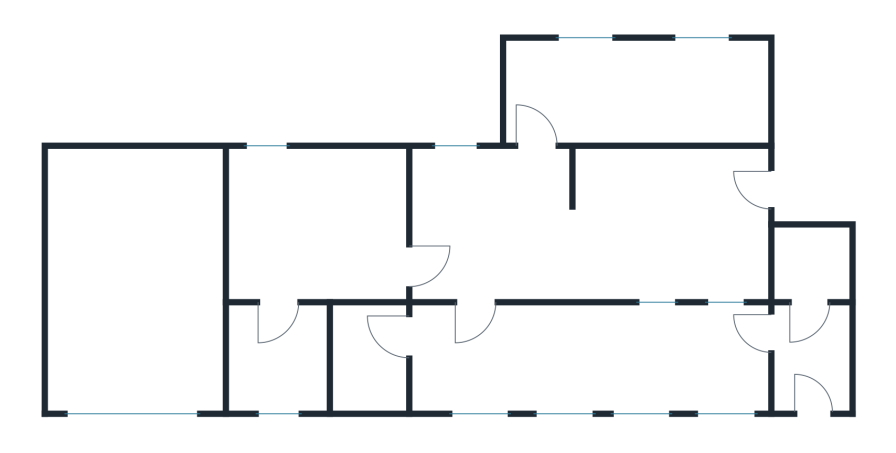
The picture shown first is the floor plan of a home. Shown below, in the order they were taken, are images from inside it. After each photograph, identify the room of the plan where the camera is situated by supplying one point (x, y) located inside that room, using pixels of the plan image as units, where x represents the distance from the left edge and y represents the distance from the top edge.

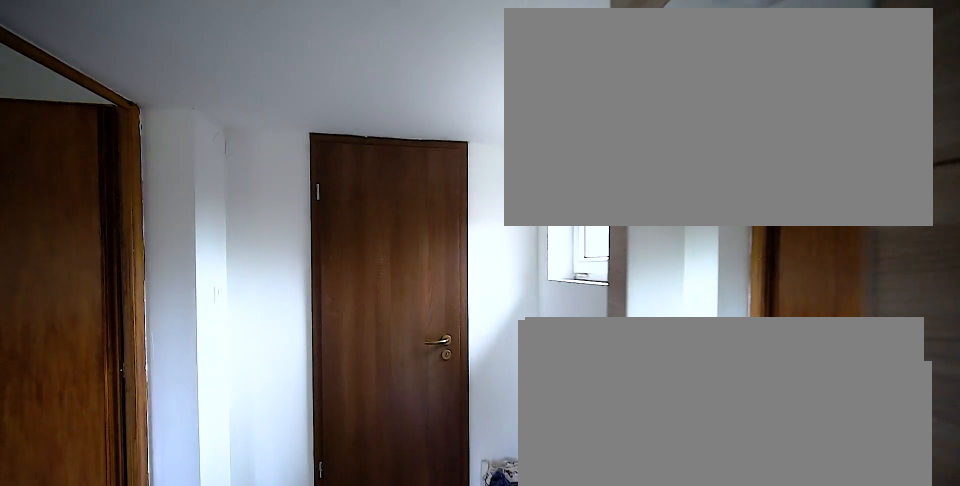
(812, 363)
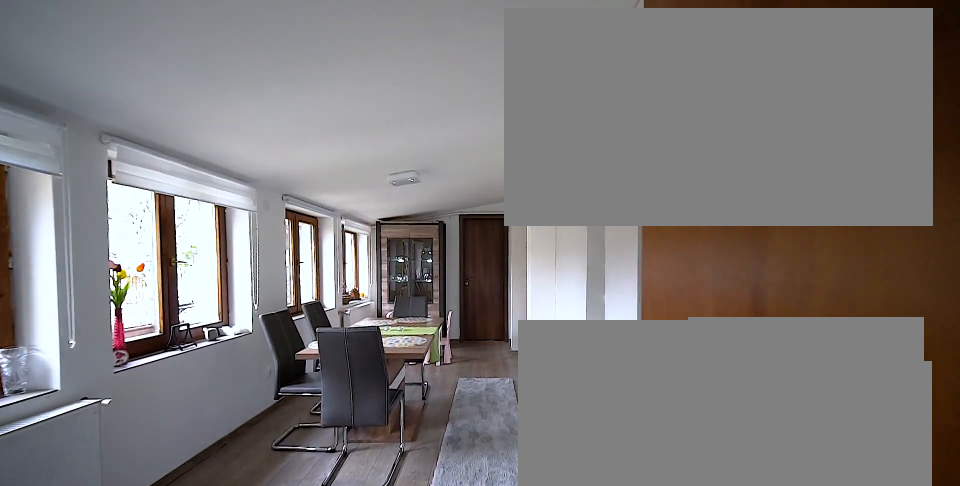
(583, 362)
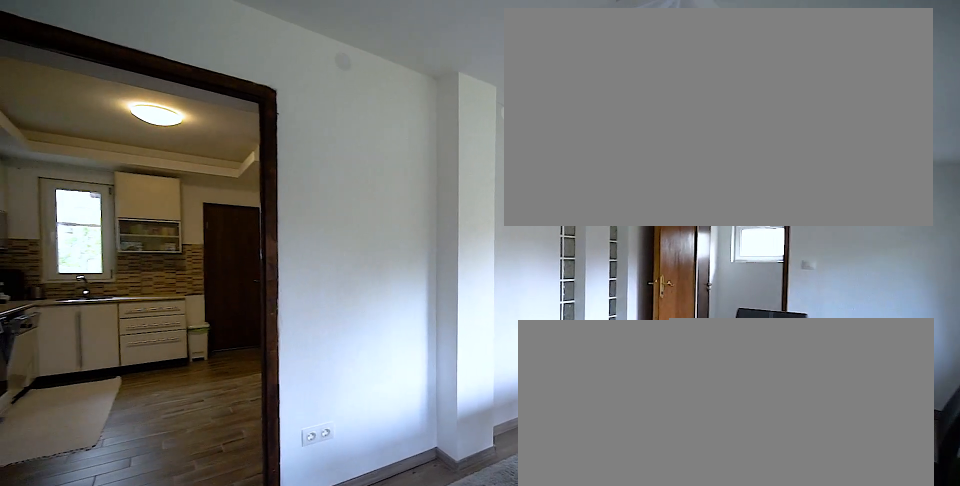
(583, 362)
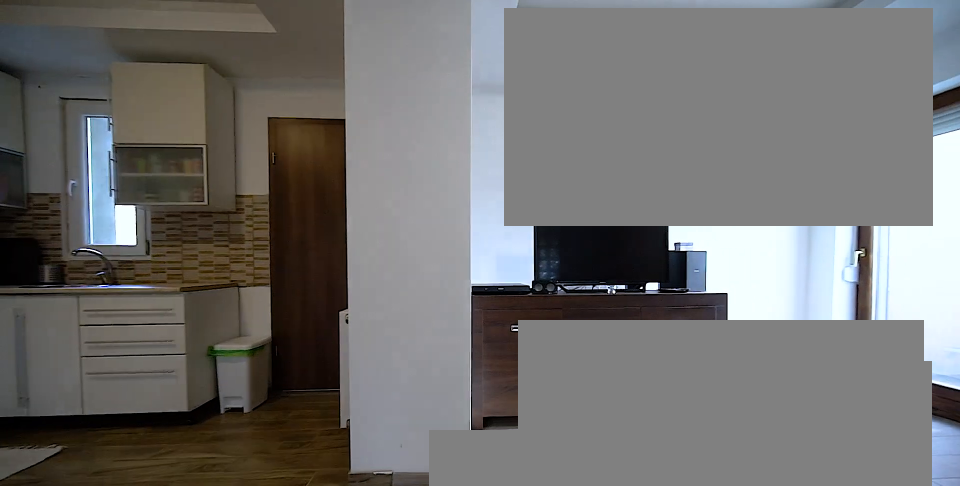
(583, 248)
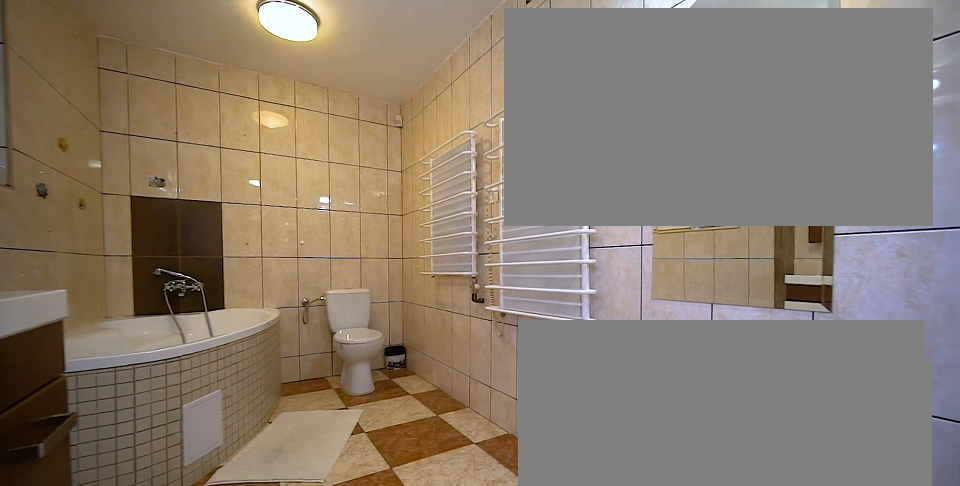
(638, 93)
